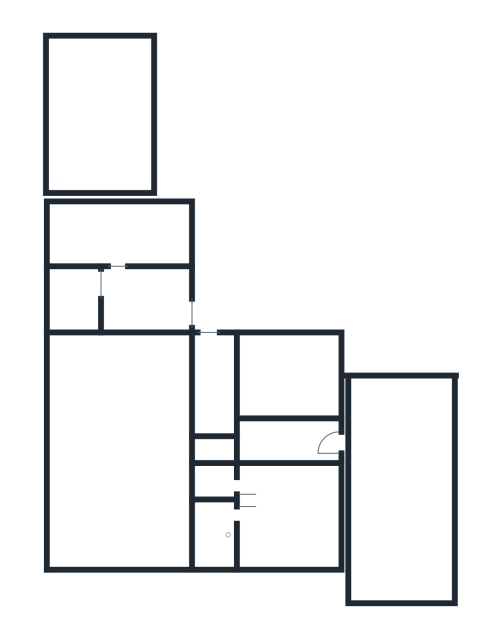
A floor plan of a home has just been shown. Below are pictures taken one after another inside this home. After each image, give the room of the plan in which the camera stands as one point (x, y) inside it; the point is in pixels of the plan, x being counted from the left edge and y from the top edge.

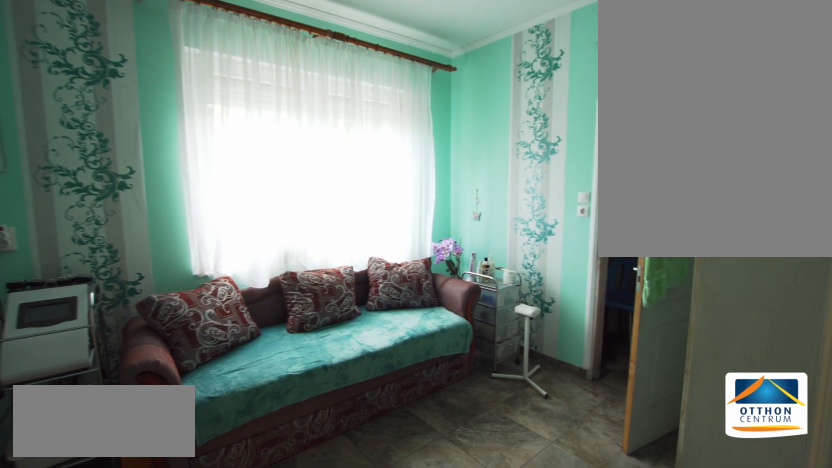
(284, 520)
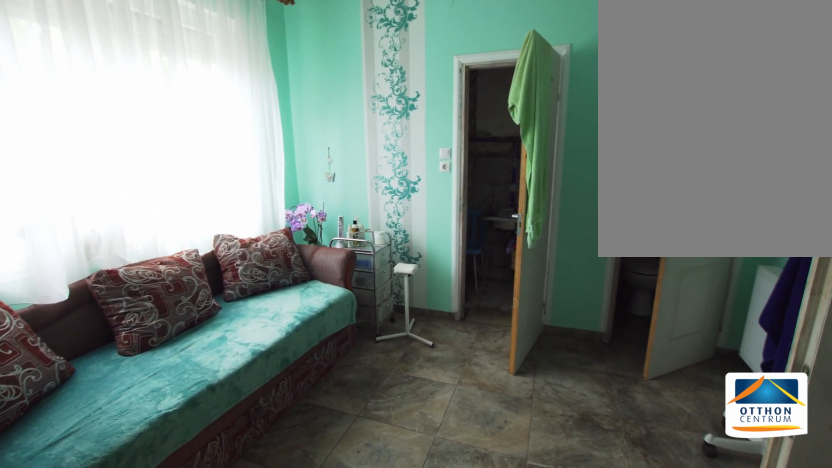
(284, 520)
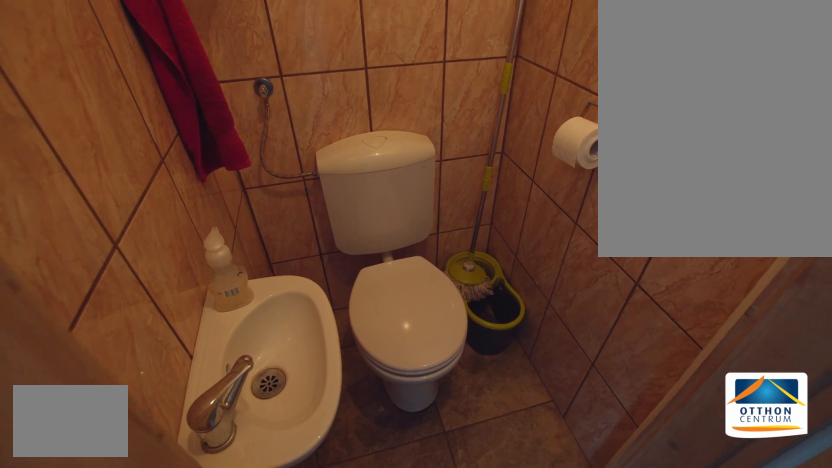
(212, 481)
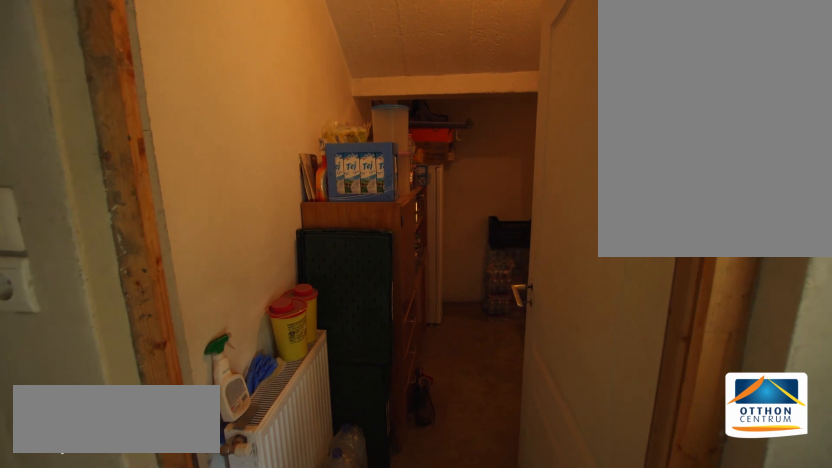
(212, 384)
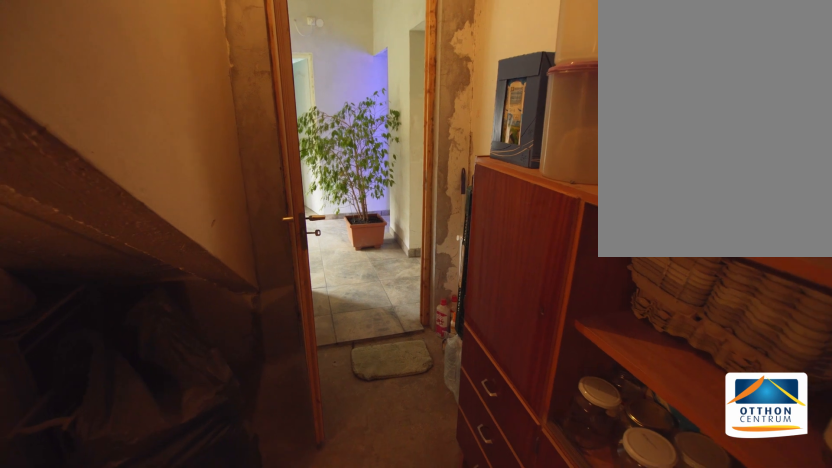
(211, 384)
